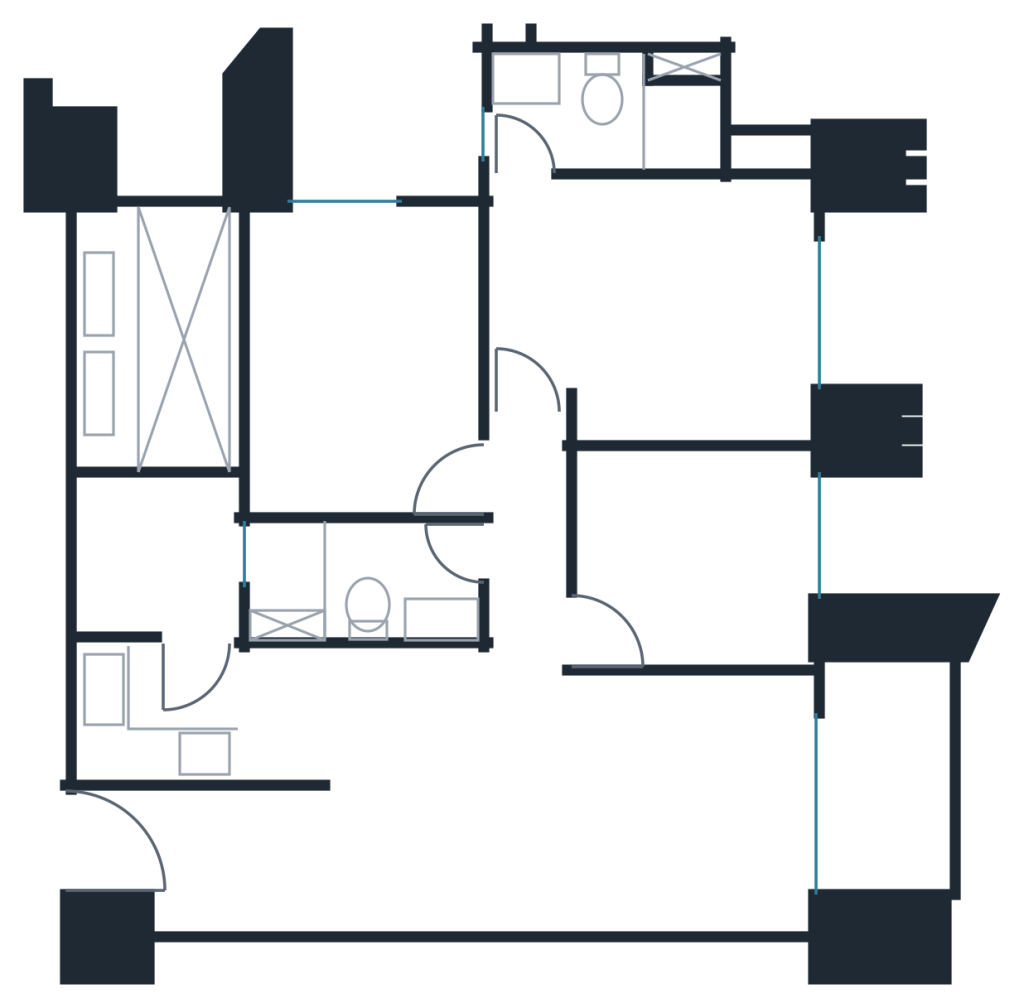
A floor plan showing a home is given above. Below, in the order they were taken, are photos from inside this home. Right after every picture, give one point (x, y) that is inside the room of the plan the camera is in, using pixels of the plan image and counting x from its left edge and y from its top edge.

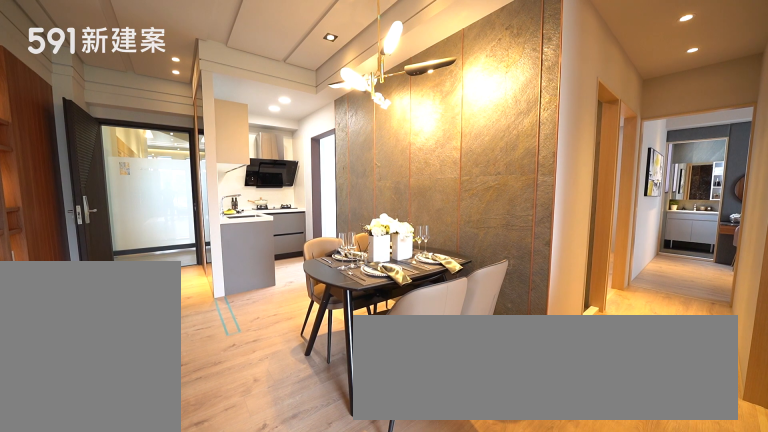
(401, 758)
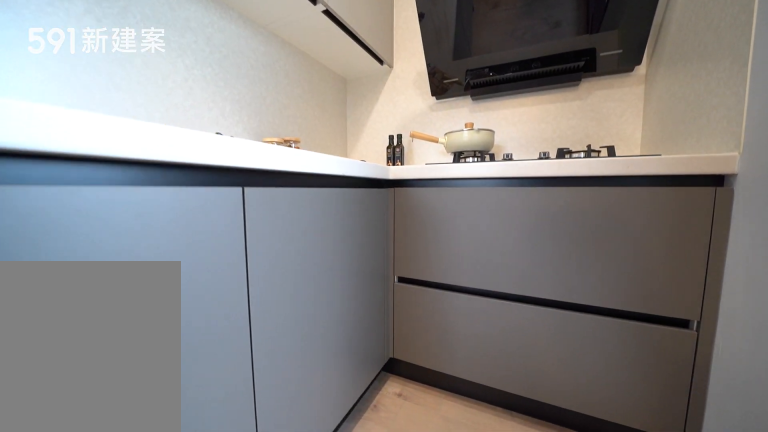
(206, 716)
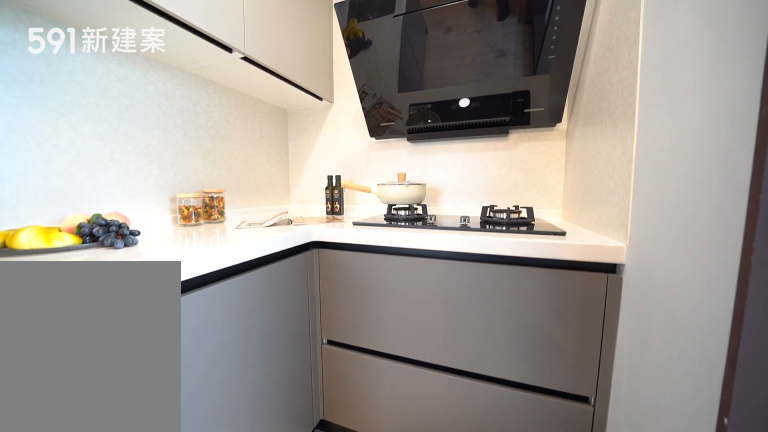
(206, 716)
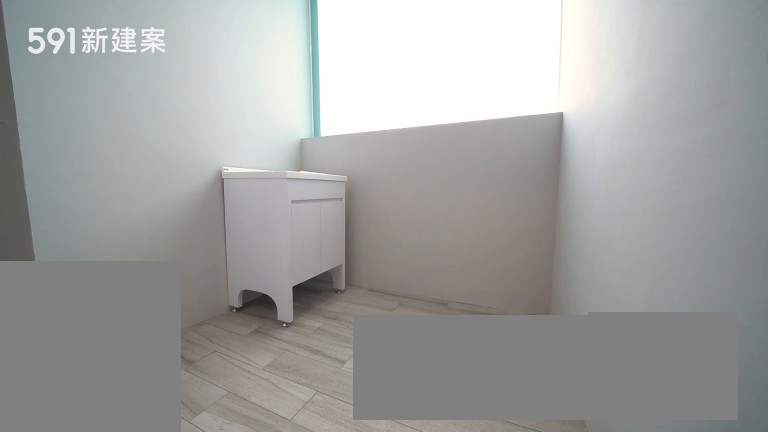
(151, 558)
